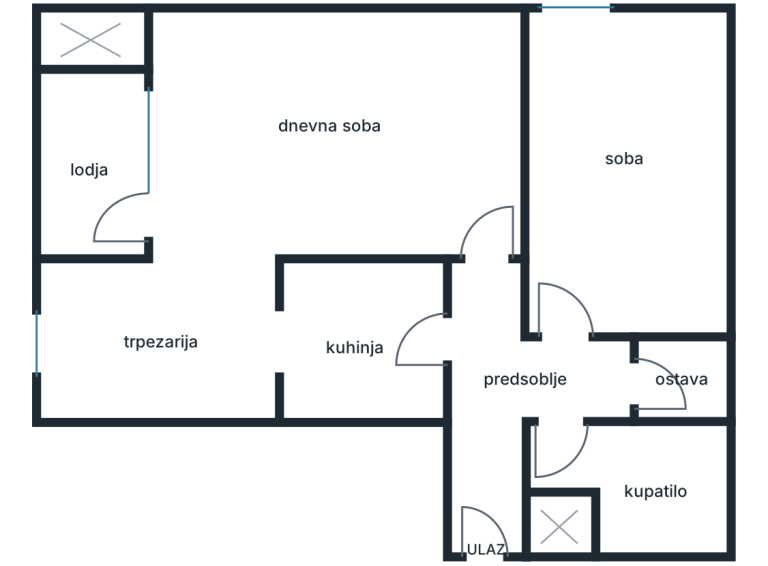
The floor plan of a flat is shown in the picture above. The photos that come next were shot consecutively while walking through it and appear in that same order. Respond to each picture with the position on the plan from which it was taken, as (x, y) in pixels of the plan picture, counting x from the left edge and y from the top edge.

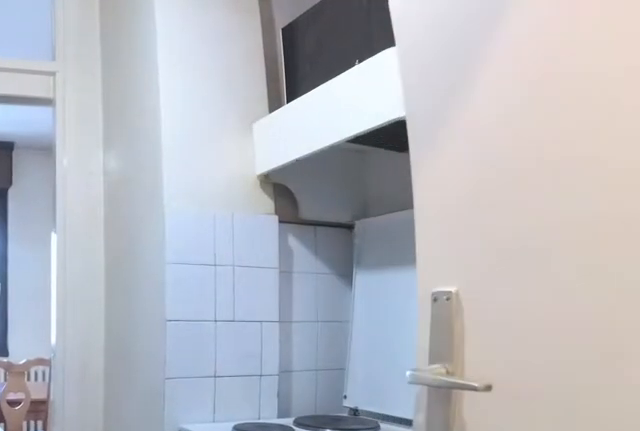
(471, 367)
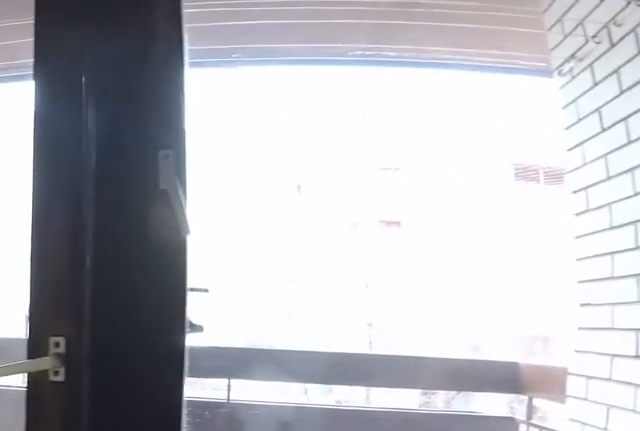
(207, 183)
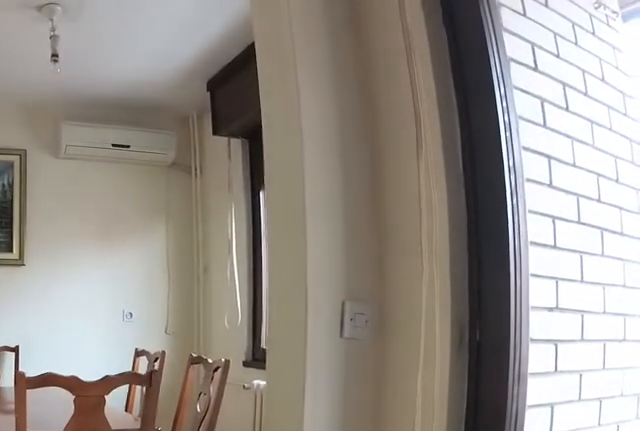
(186, 173)
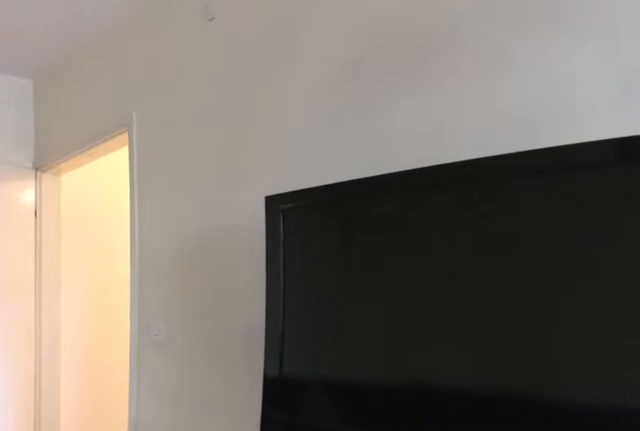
(296, 181)
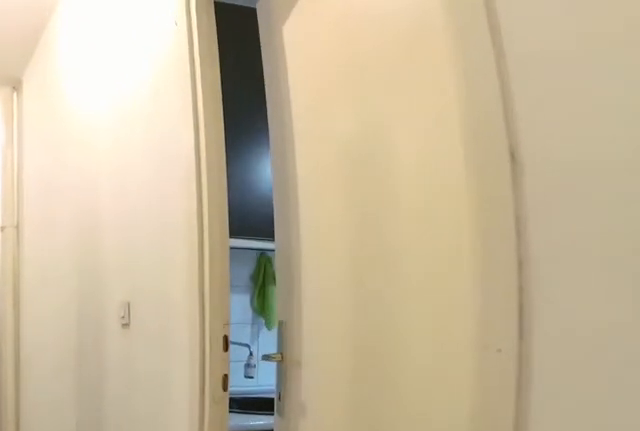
(473, 260)
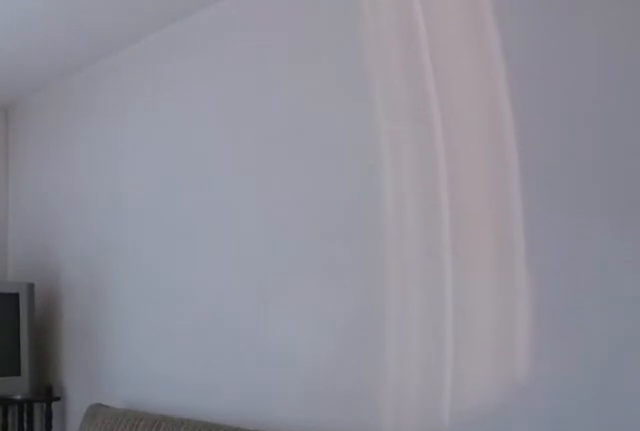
(579, 280)
